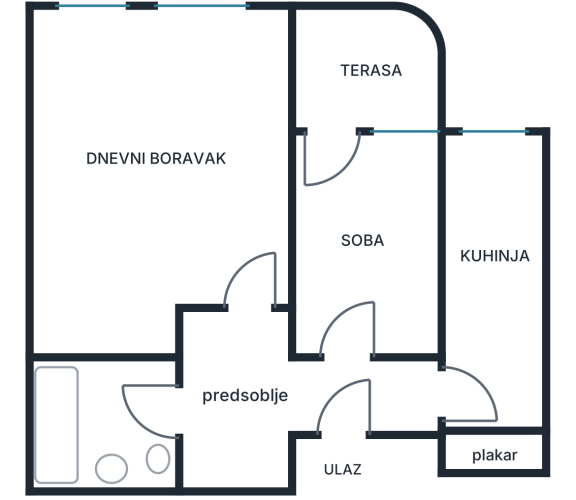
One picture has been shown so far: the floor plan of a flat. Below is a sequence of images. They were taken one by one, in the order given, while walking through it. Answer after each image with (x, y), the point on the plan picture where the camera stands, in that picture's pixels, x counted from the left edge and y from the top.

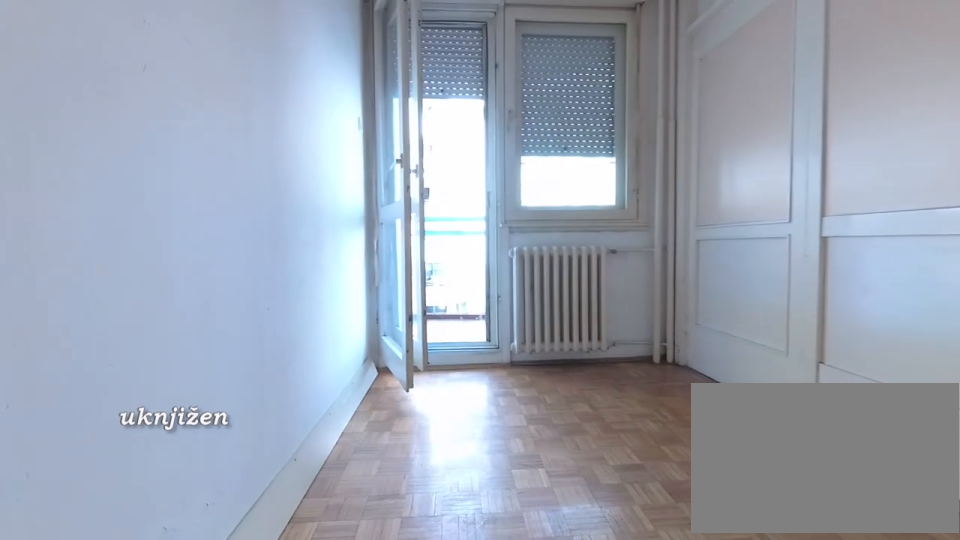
(341, 344)
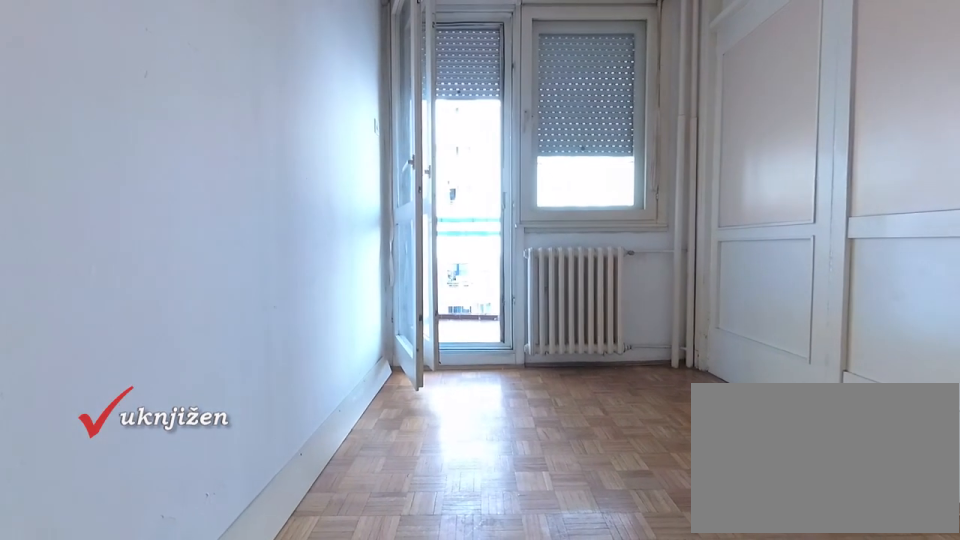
(342, 339)
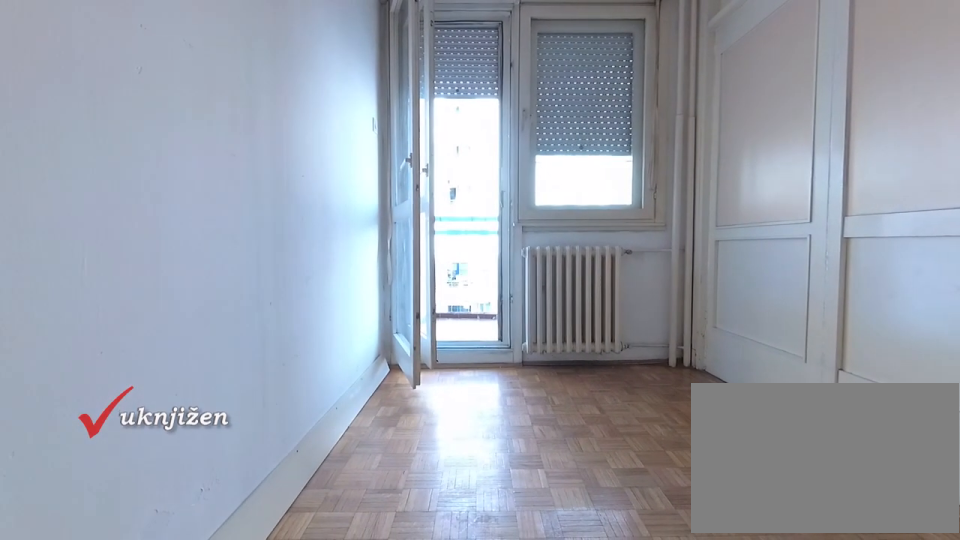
(342, 339)
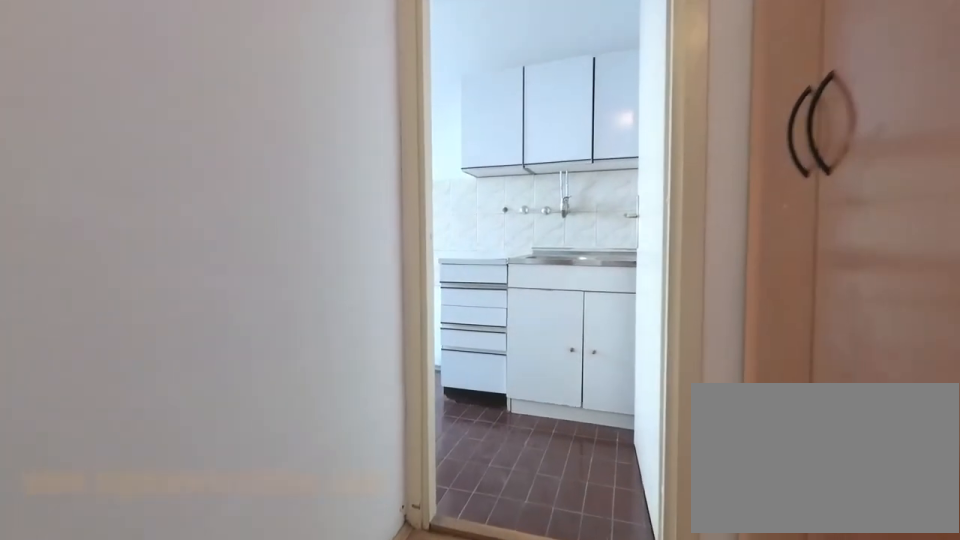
(369, 401)
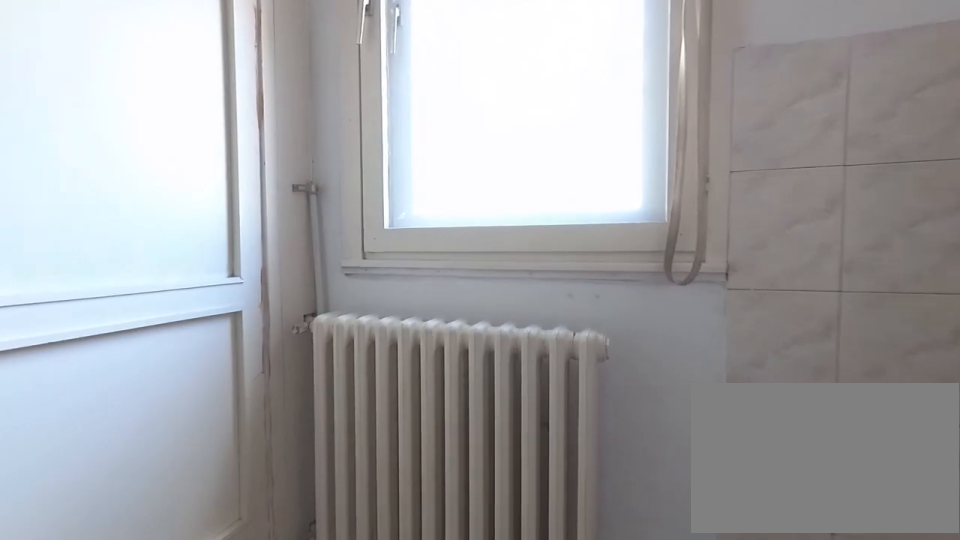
(491, 225)
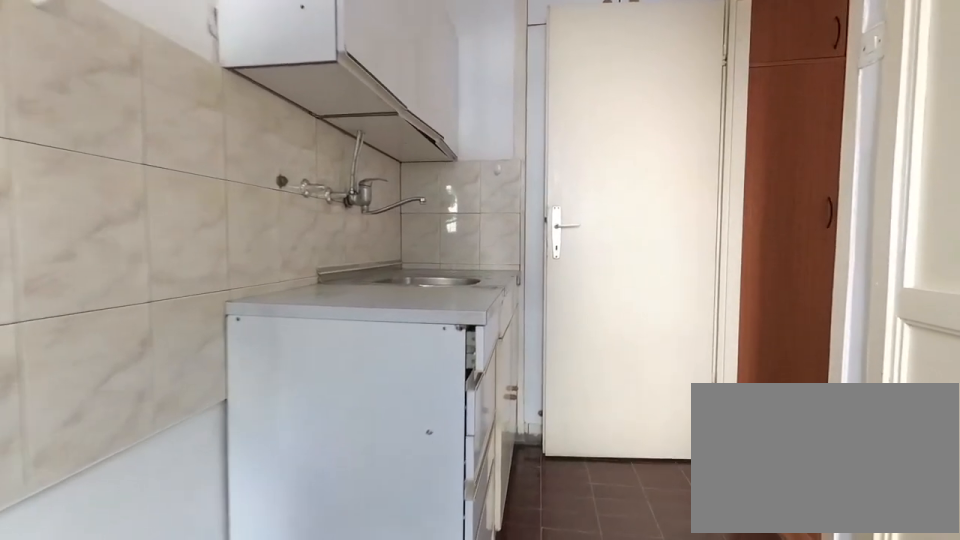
(491, 257)
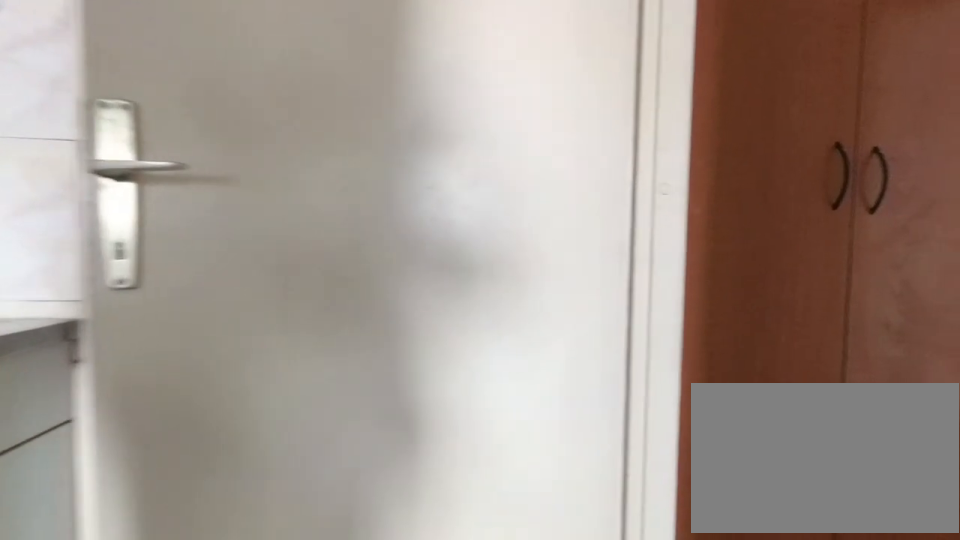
(501, 367)
